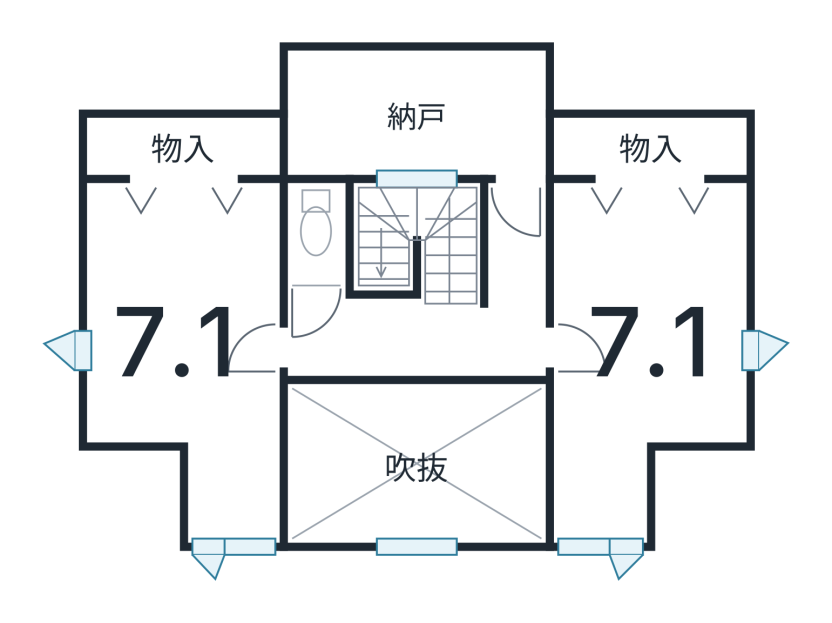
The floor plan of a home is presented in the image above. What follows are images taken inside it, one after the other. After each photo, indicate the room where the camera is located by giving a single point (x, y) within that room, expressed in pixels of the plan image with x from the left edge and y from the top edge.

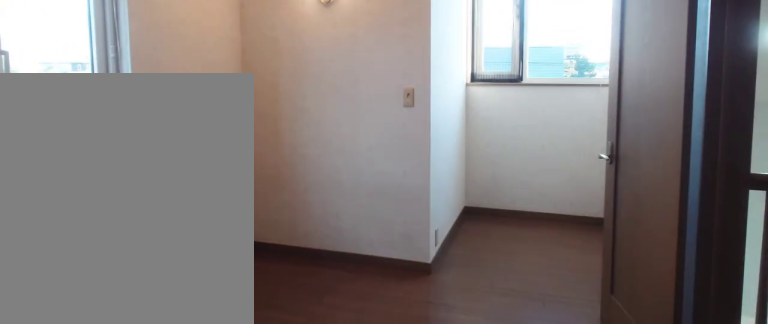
(650, 360)
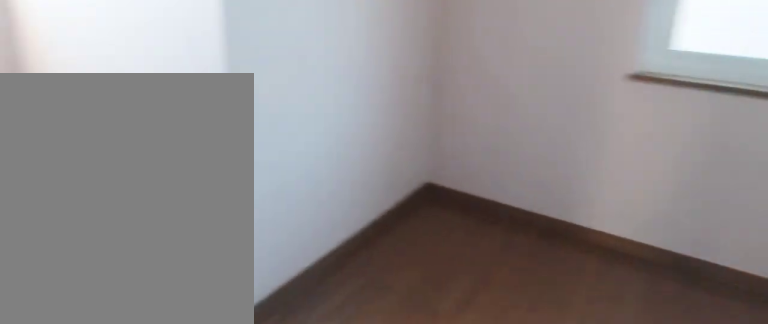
(172, 356)
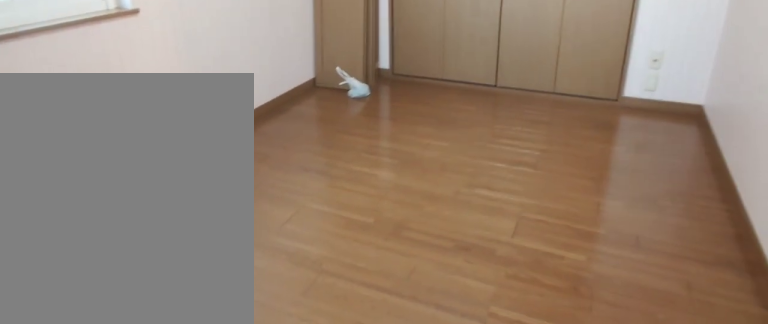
(172, 356)
